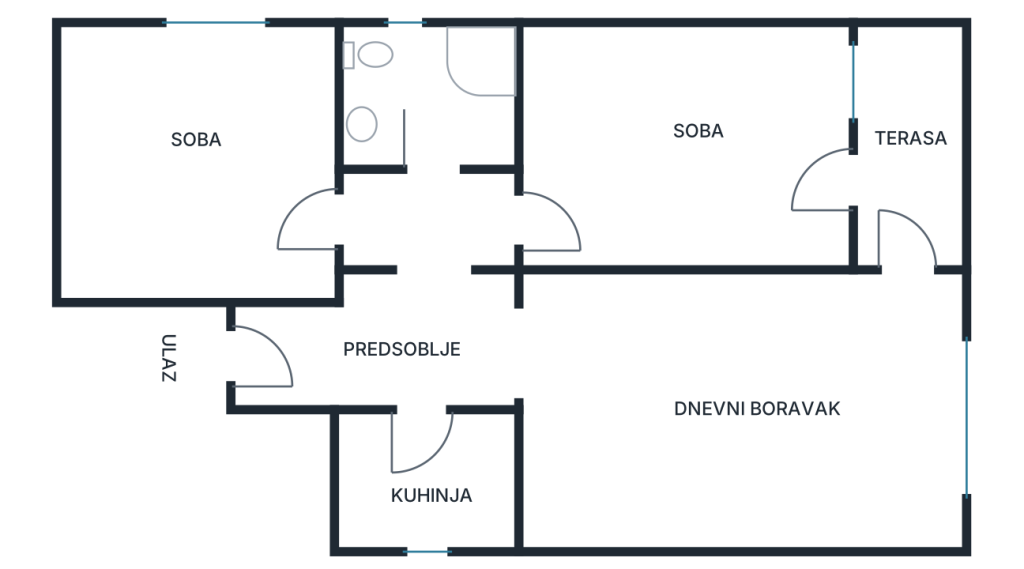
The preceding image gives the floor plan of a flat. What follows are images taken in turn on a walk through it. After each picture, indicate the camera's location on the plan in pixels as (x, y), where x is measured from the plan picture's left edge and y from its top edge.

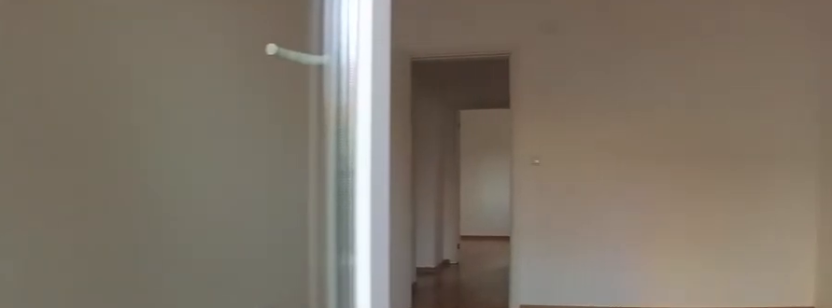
(908, 175)
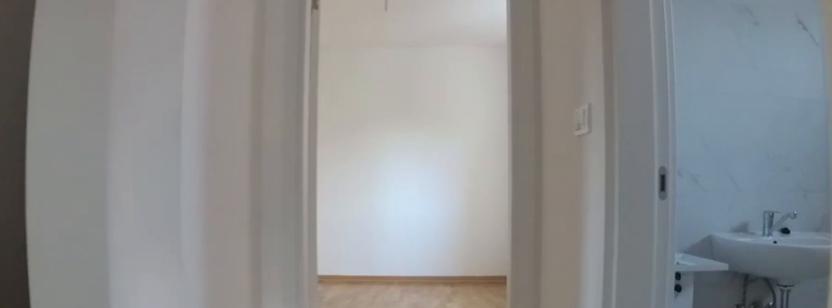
(577, 208)
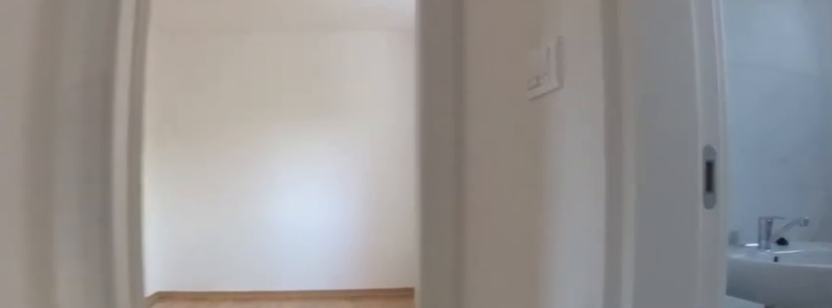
(509, 213)
